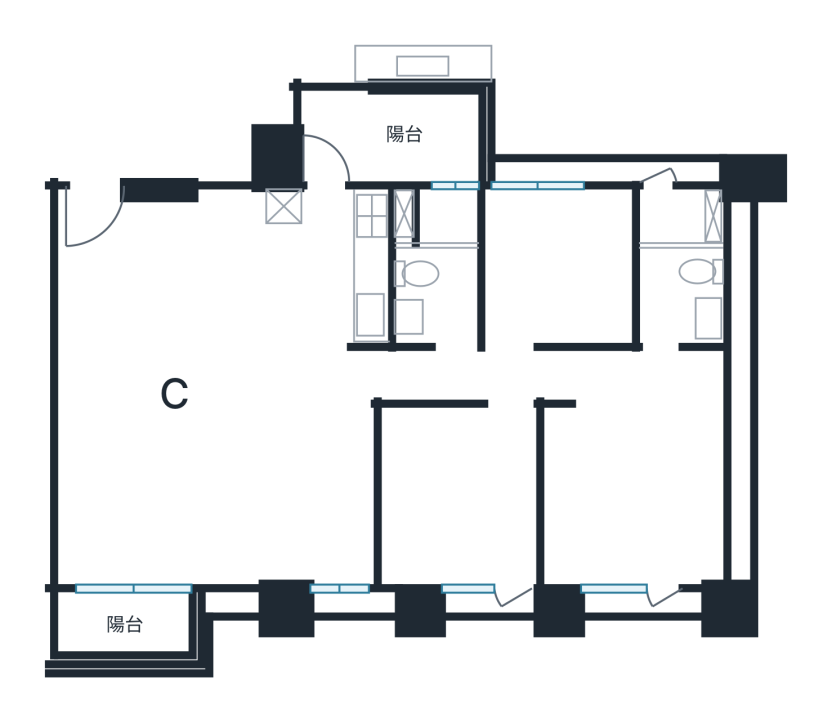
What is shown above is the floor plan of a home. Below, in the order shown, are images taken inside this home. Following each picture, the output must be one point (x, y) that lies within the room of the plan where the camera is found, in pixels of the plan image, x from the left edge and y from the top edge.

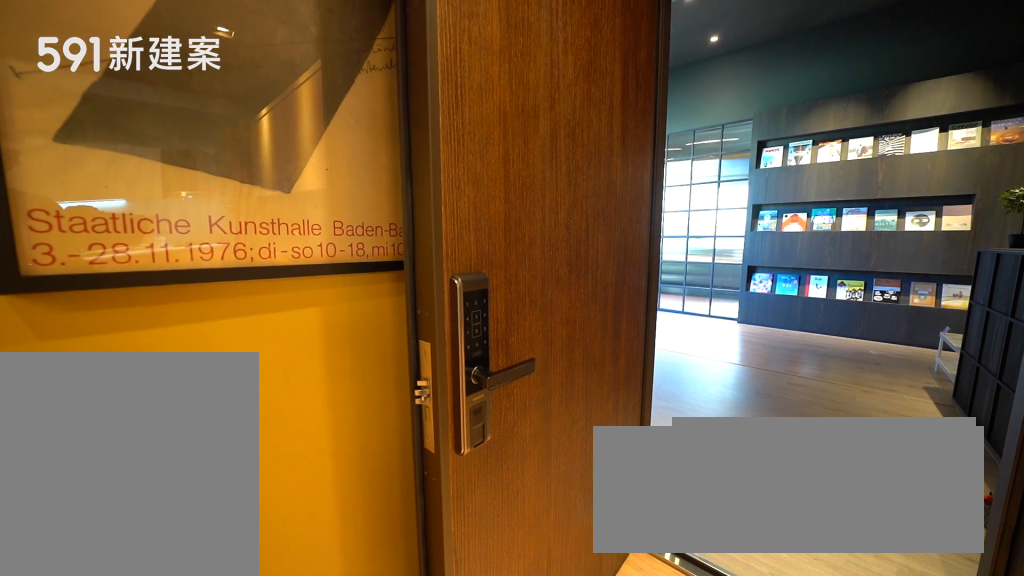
(99, 225)
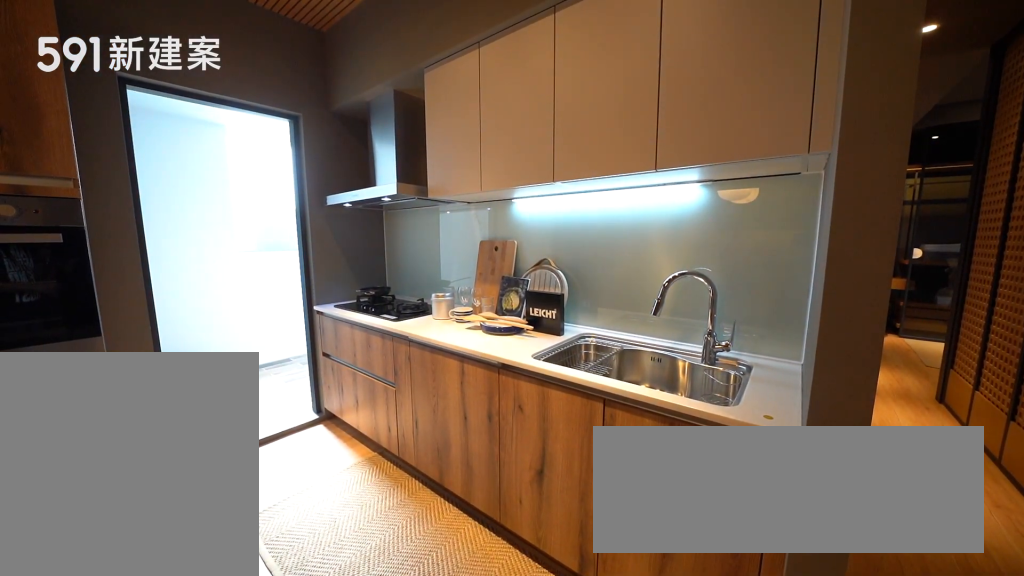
(330, 264)
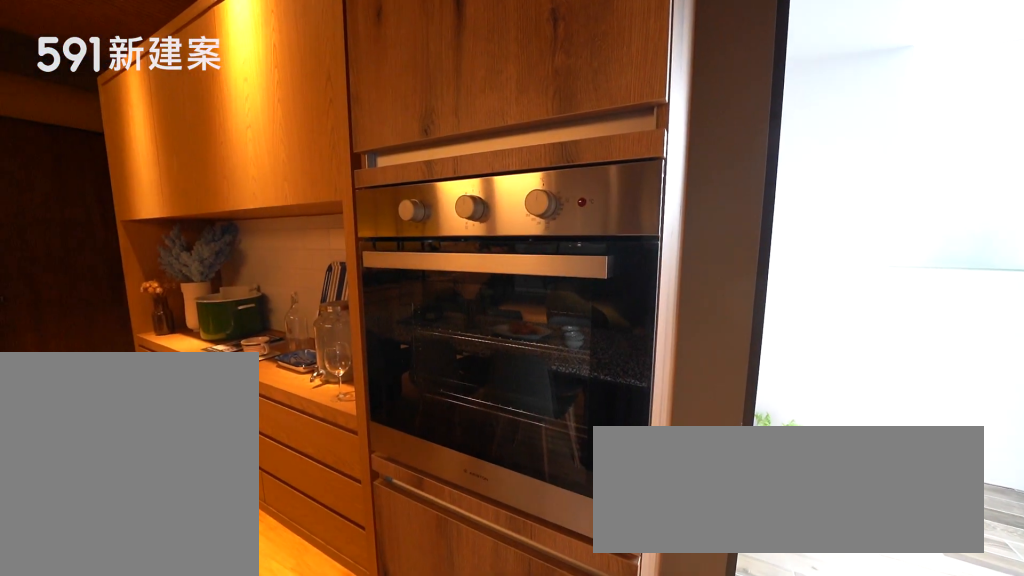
(330, 264)
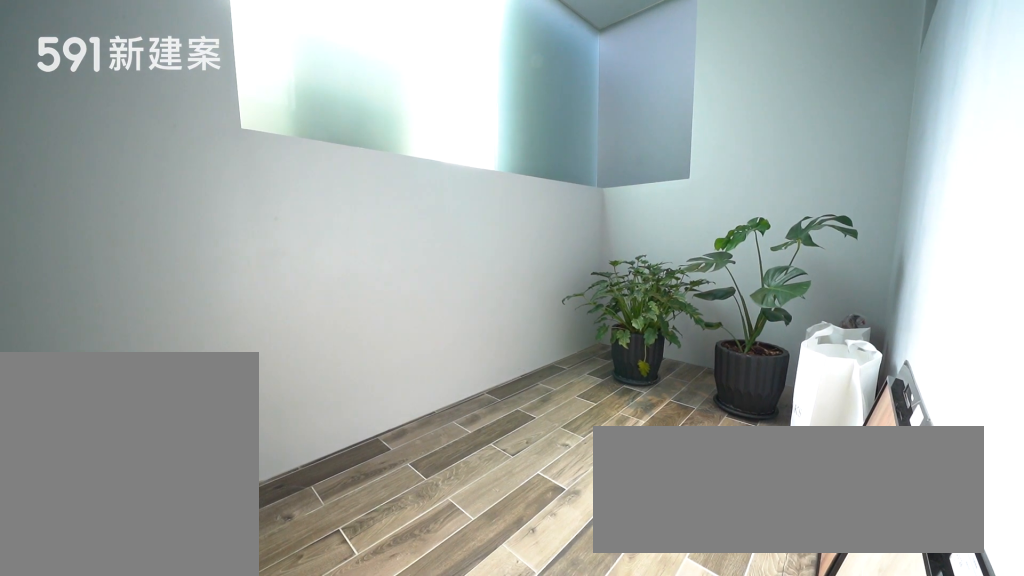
(390, 138)
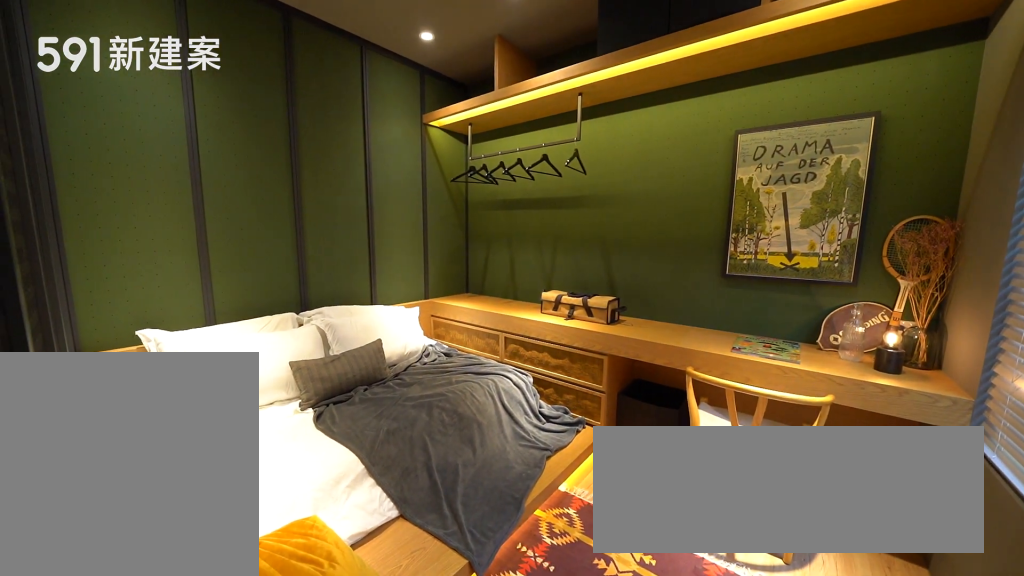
(460, 493)
